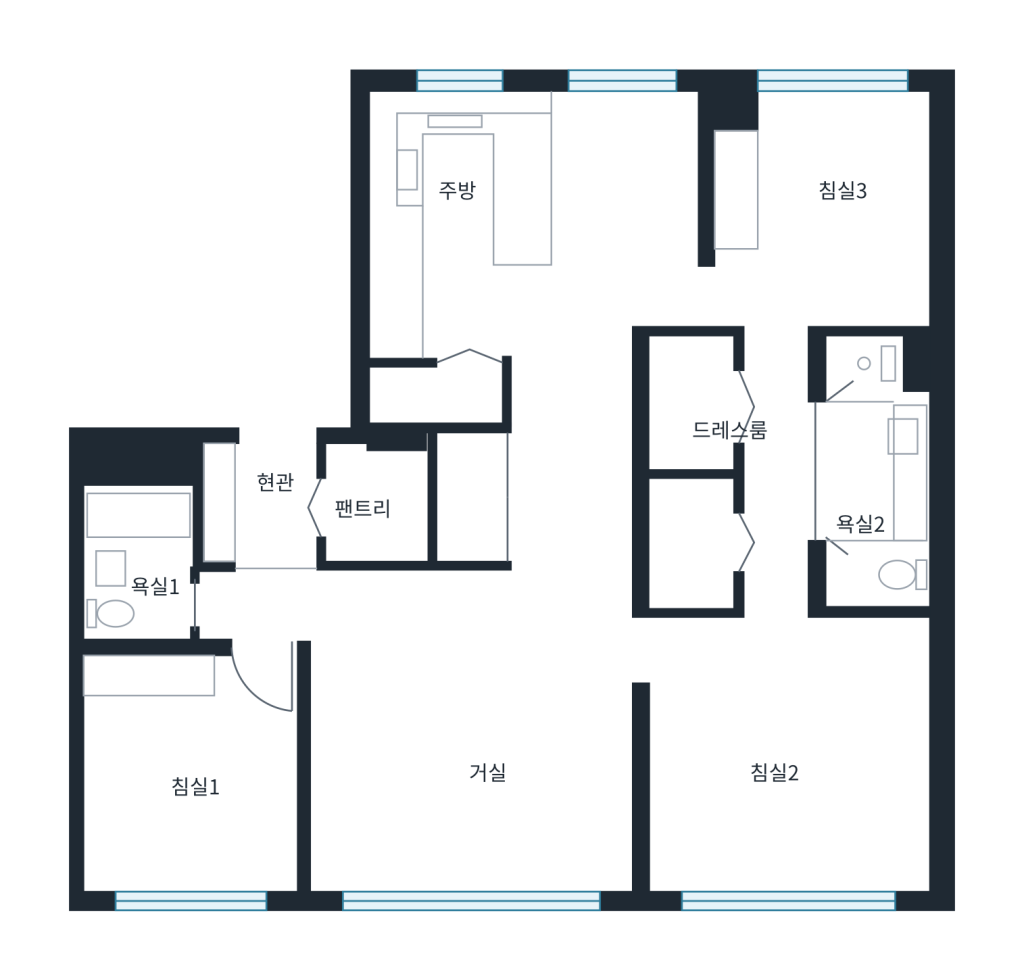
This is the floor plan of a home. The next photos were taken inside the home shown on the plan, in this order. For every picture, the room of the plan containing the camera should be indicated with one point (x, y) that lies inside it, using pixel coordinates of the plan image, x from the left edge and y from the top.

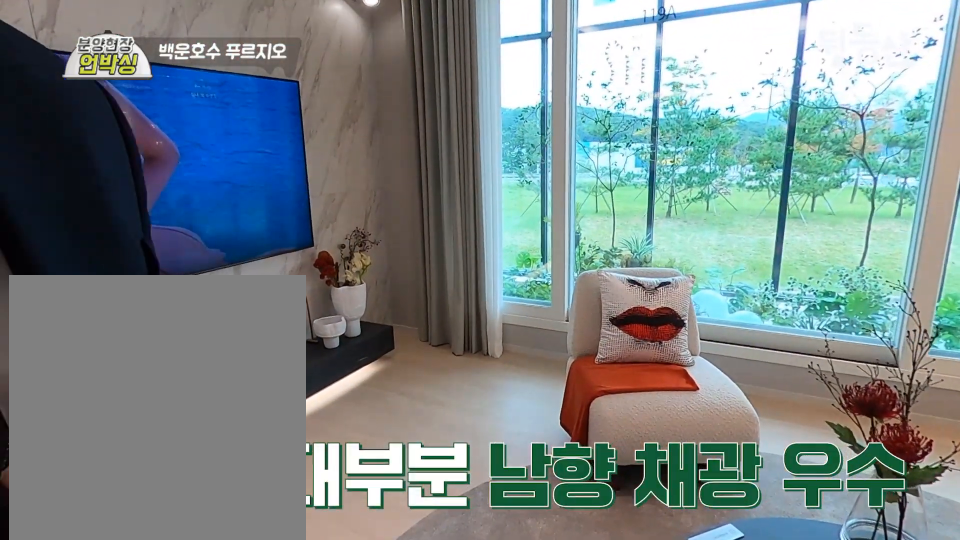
(492, 798)
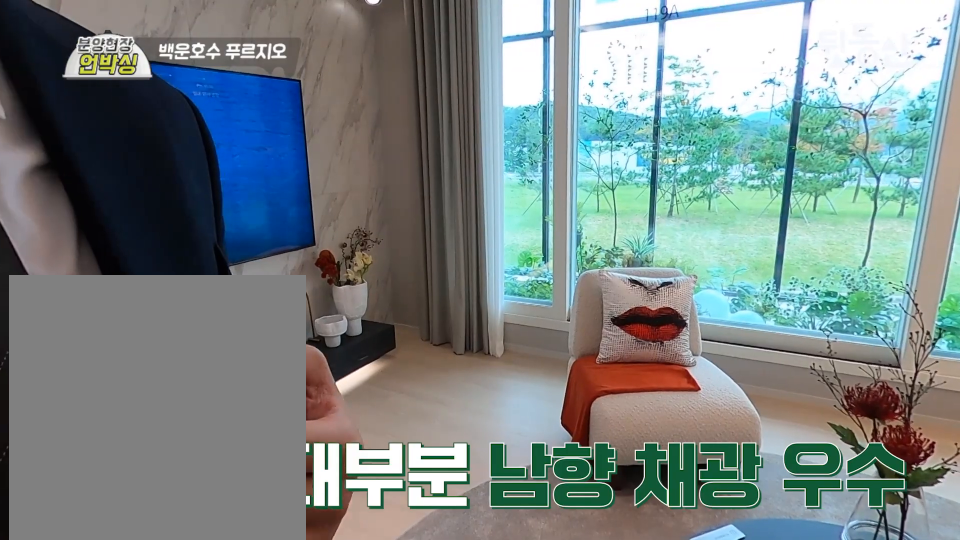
(493, 800)
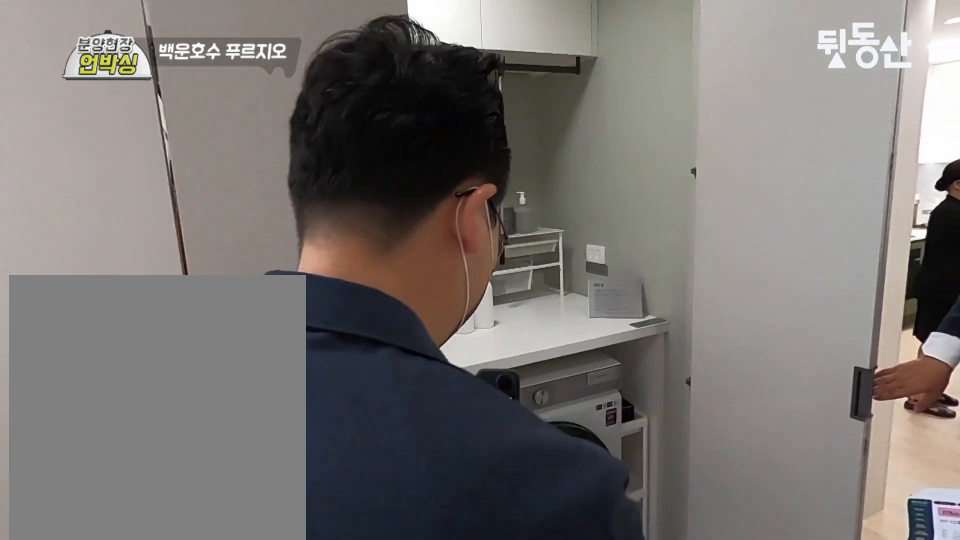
(571, 516)
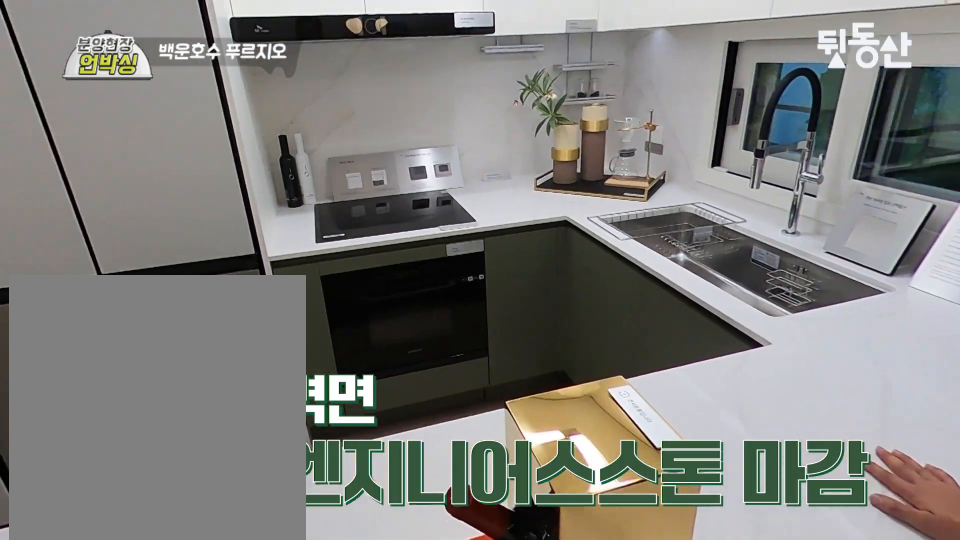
(620, 244)
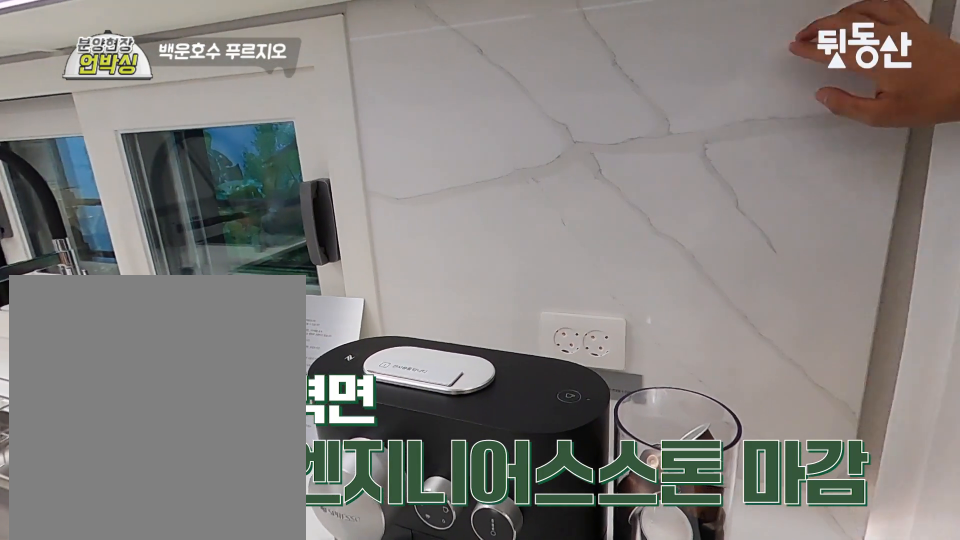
(620, 244)
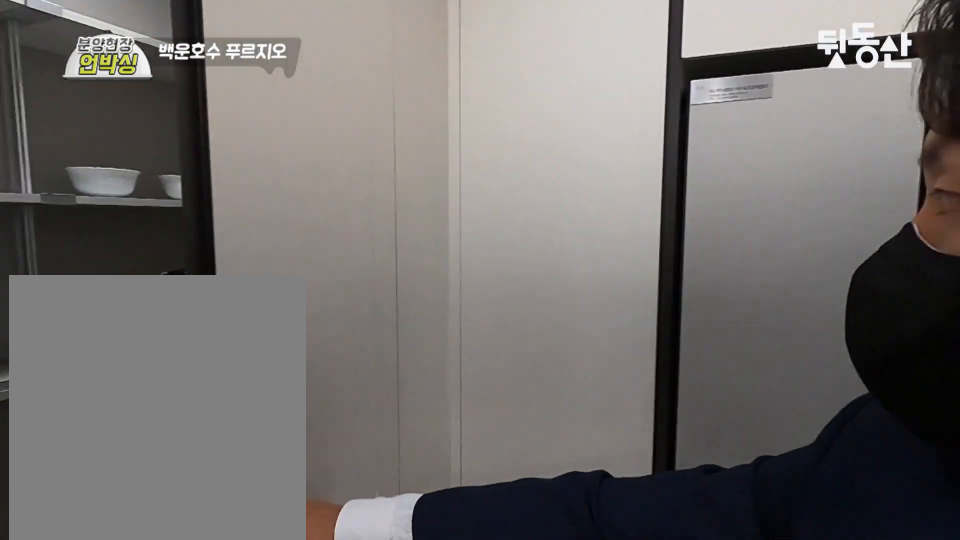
(472, 370)
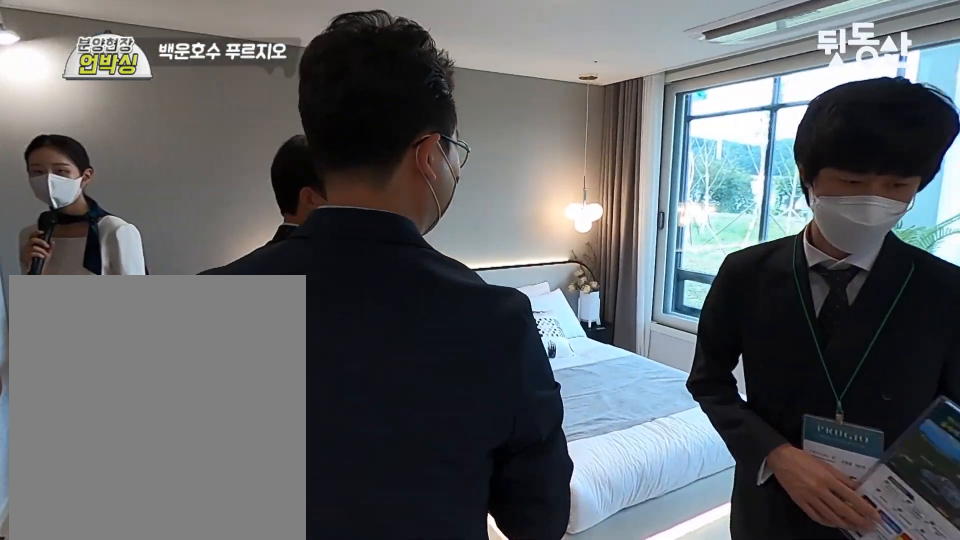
(787, 794)
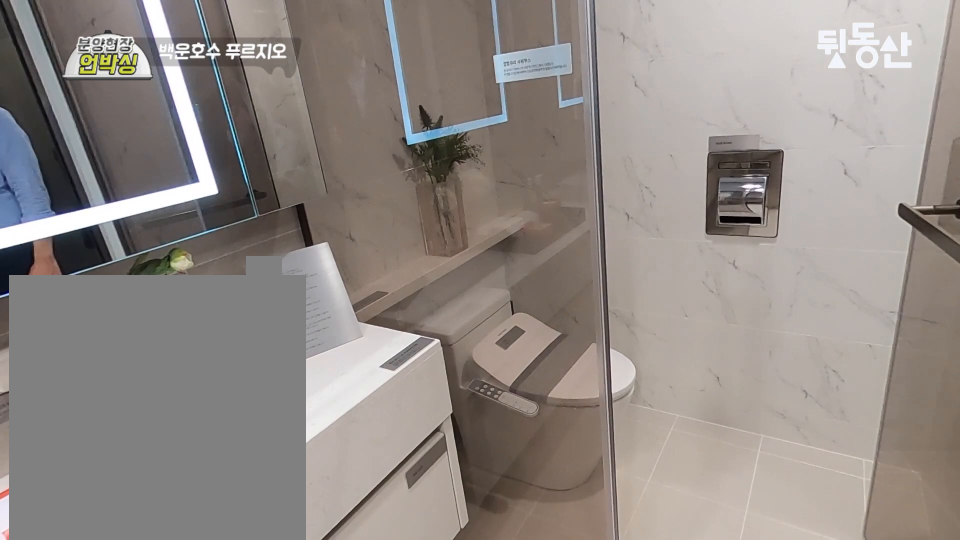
(768, 494)
